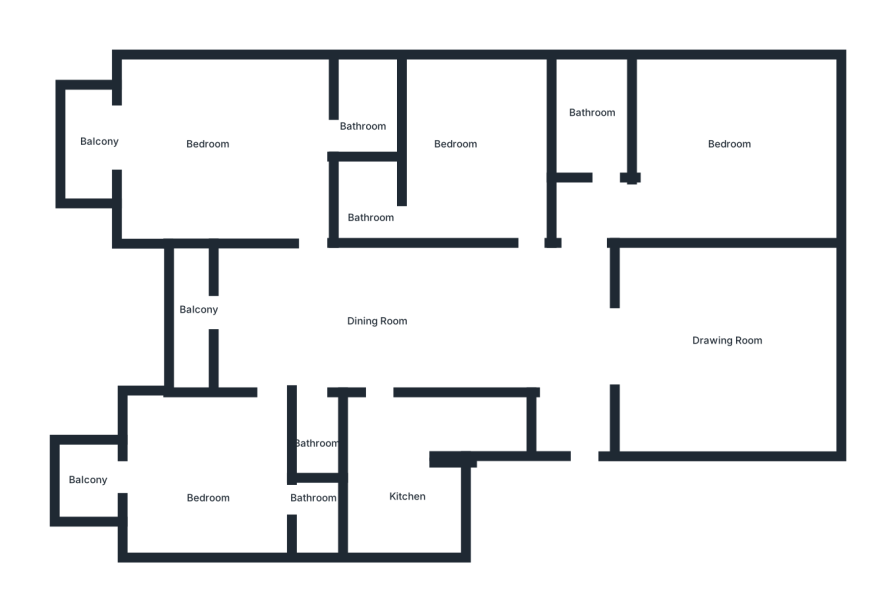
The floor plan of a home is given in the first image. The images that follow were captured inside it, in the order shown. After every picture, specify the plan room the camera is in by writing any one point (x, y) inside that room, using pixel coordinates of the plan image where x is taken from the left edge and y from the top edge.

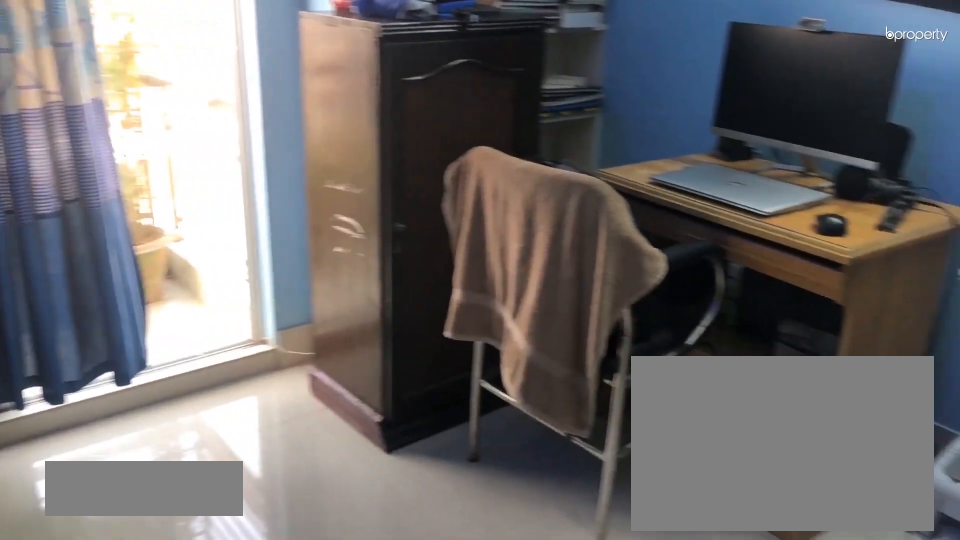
(223, 483)
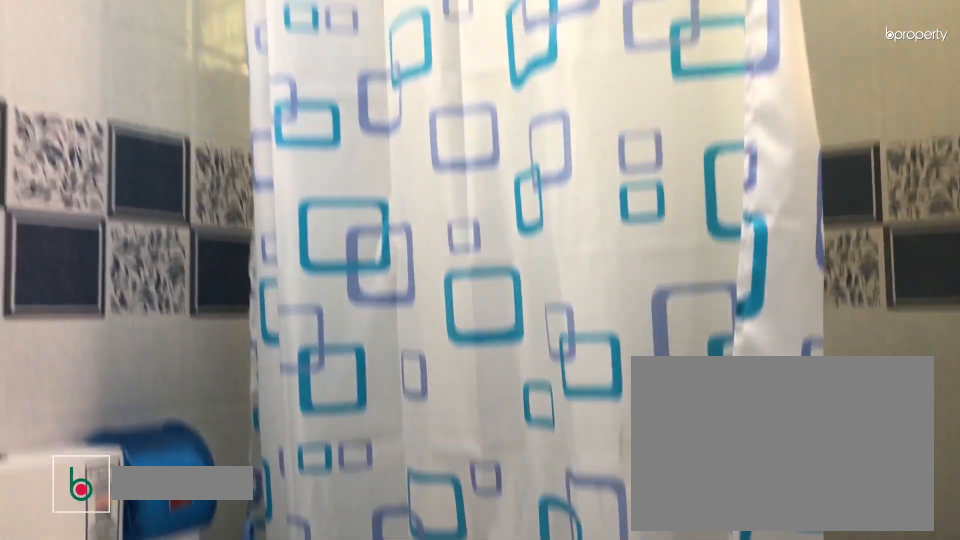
(321, 510)
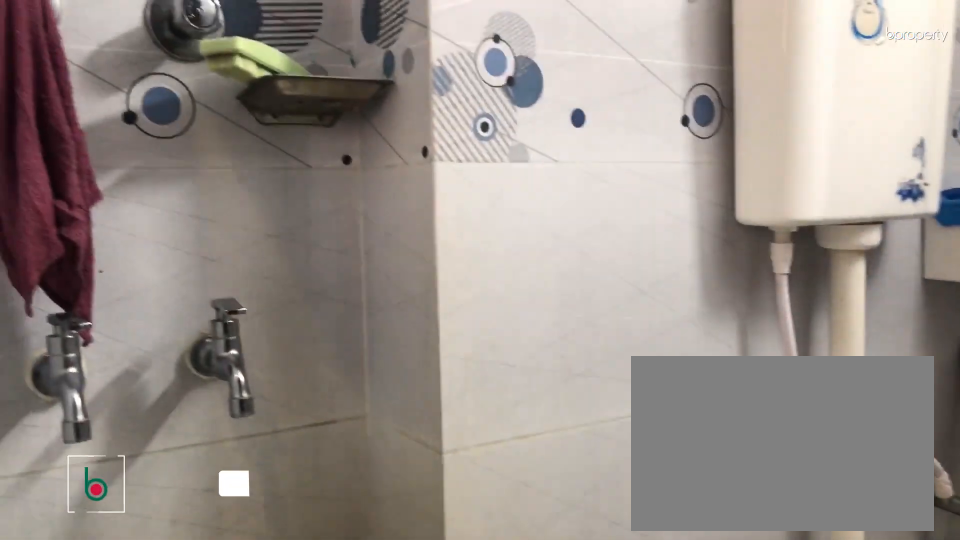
(319, 416)
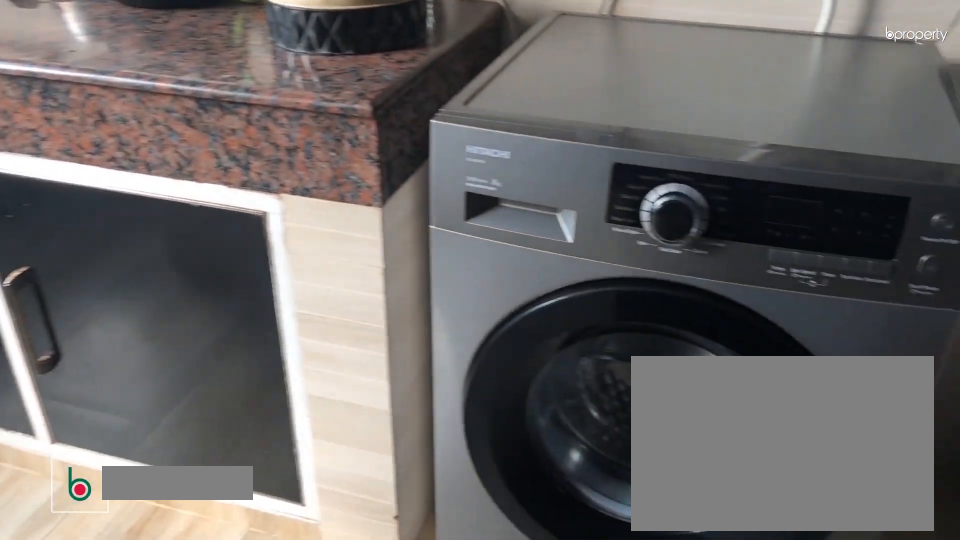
(398, 453)
